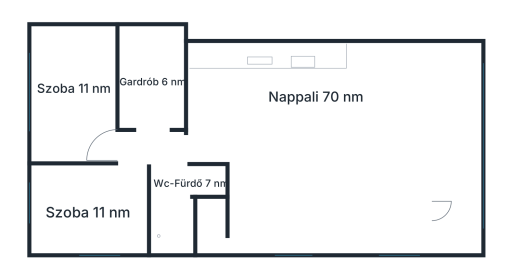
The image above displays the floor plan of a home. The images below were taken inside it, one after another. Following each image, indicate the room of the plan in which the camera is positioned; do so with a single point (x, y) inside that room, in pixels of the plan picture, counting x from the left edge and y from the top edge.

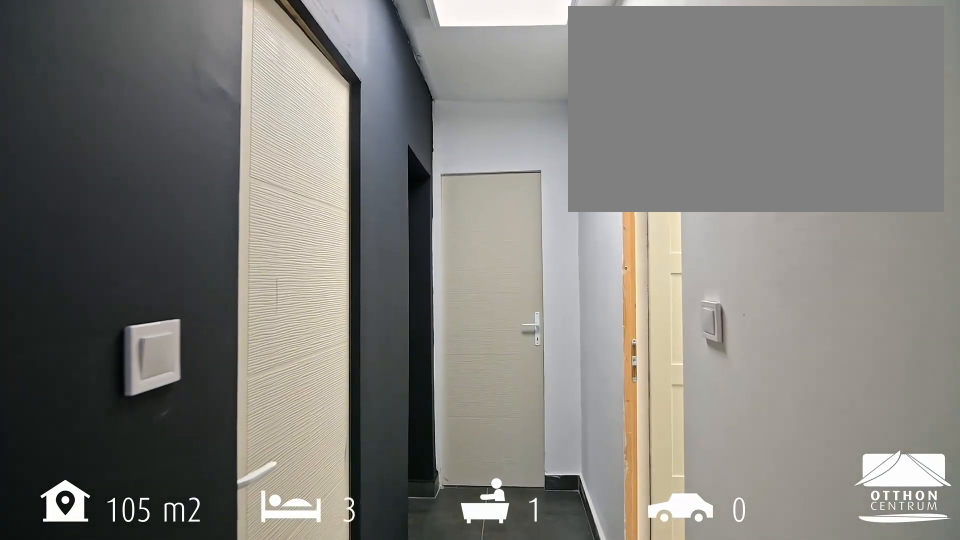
(151, 147)
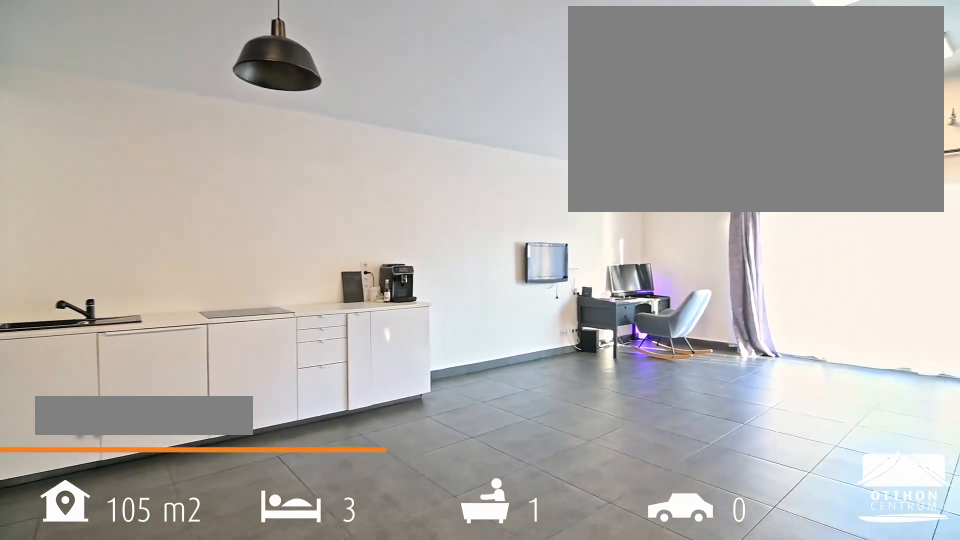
(334, 152)
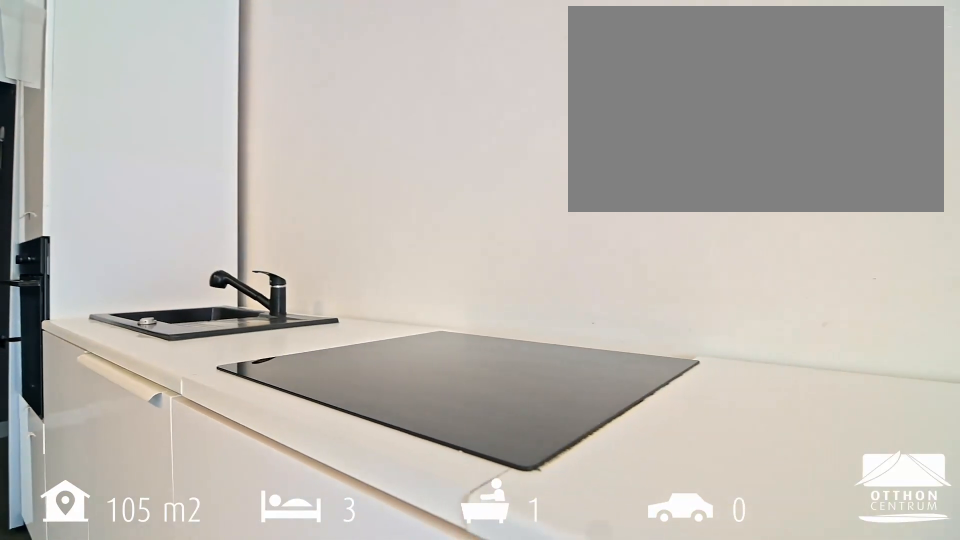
(334, 152)
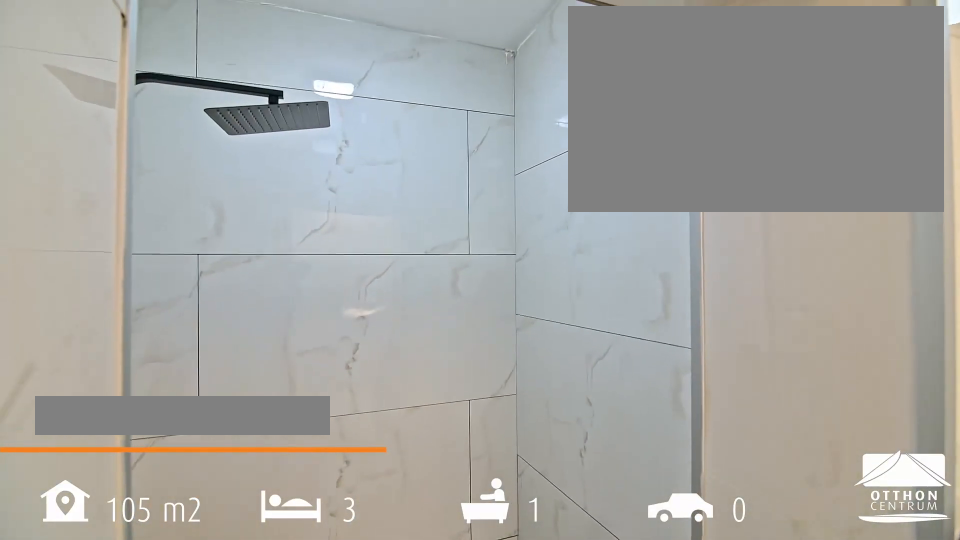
(170, 202)
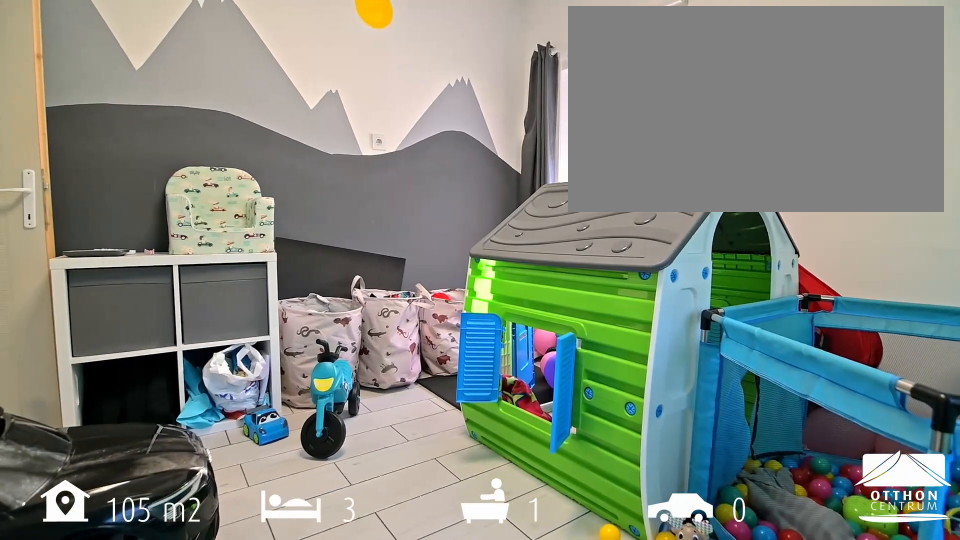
(88, 213)
